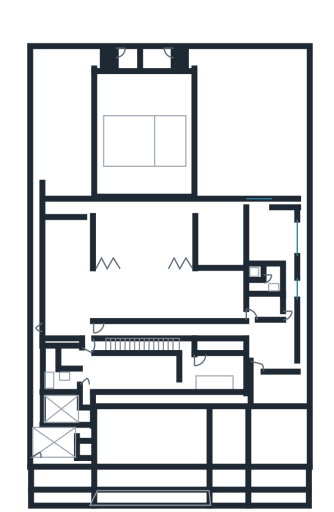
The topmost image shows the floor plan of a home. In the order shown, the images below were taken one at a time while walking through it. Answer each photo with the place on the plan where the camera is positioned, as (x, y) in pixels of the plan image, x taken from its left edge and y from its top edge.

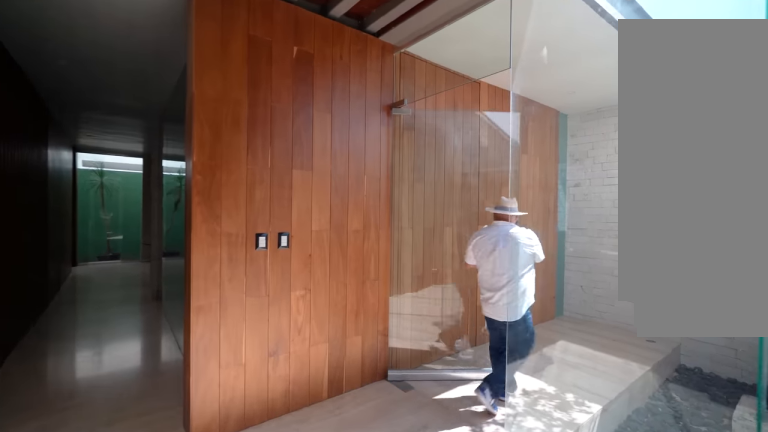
(161, 334)
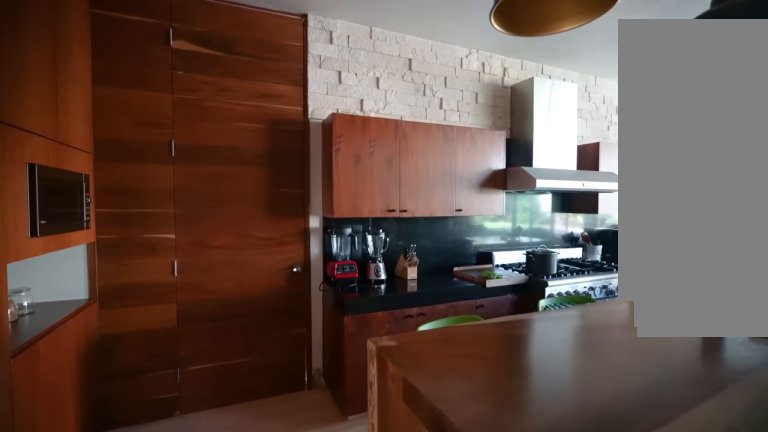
(90, 330)
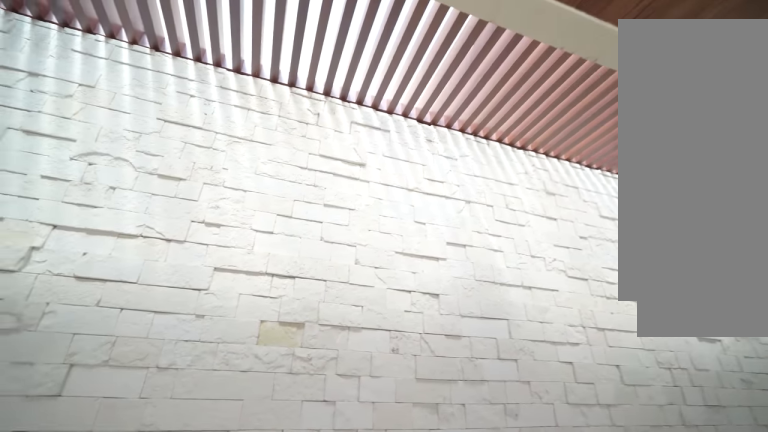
(127, 416)
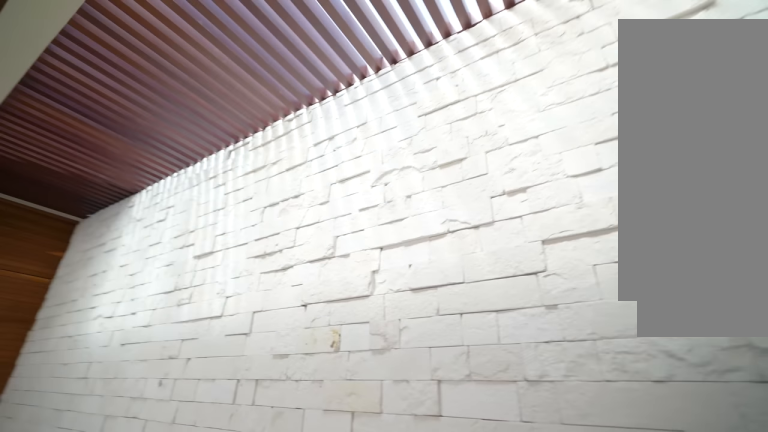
(127, 410)
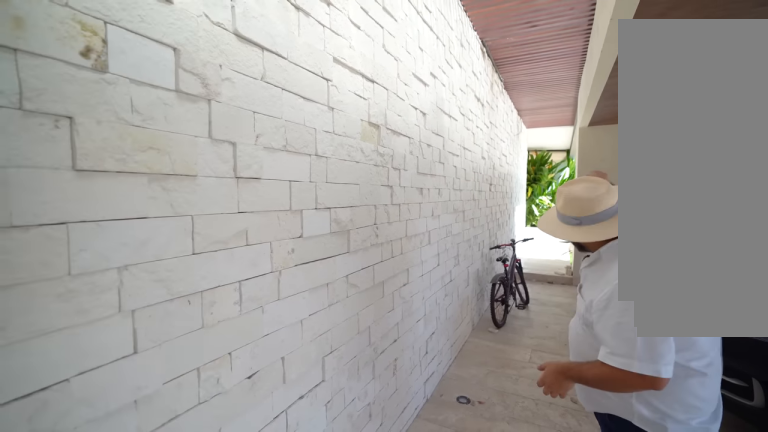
(124, 408)
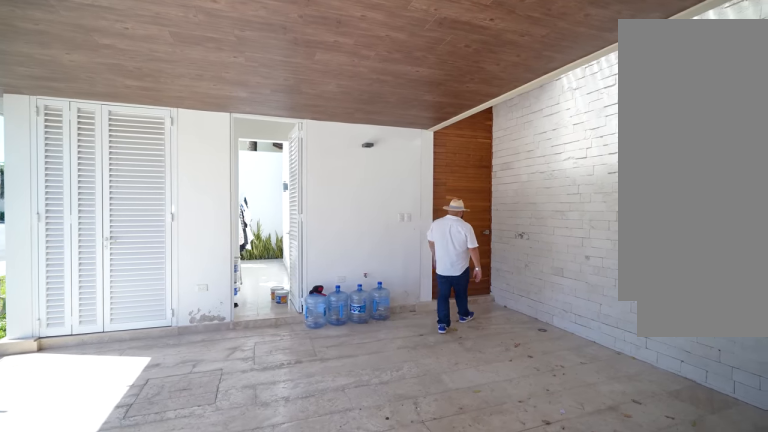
(138, 430)
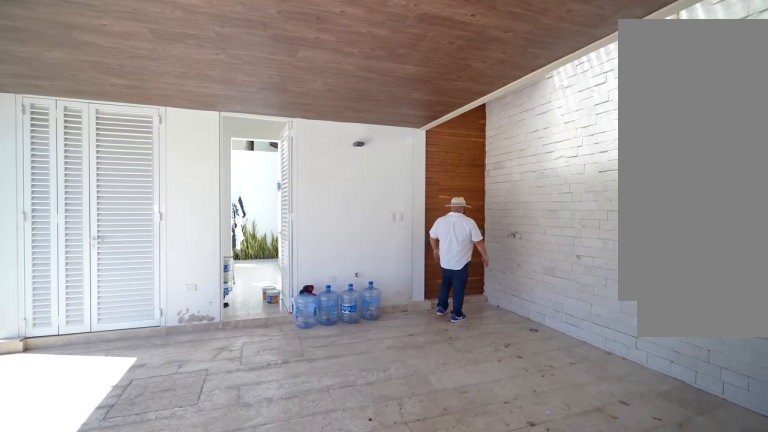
(138, 430)
